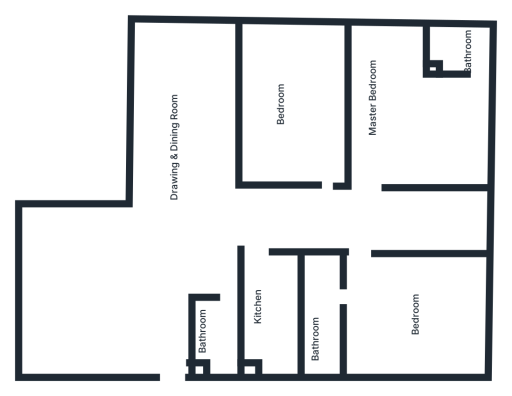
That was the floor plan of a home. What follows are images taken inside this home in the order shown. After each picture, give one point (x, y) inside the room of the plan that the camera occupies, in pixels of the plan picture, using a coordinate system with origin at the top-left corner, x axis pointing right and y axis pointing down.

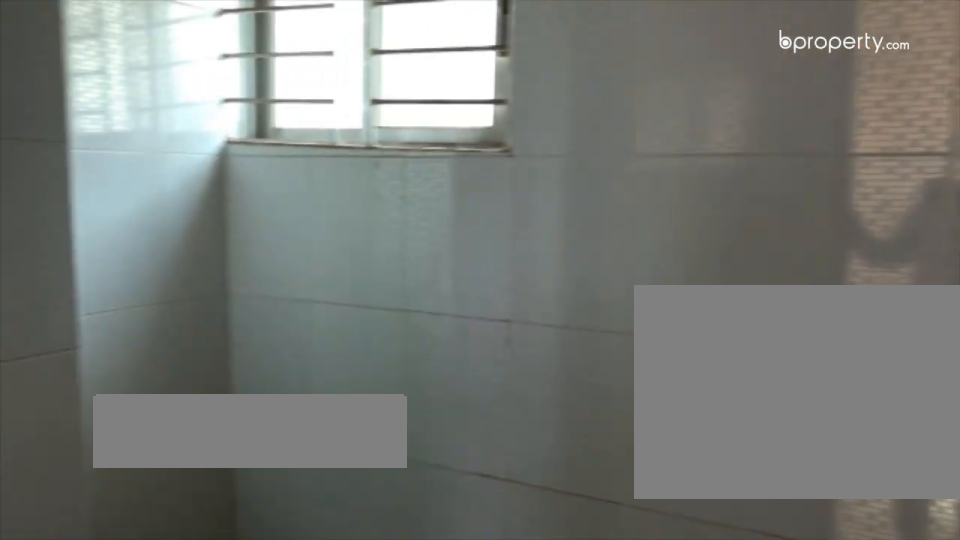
(469, 52)
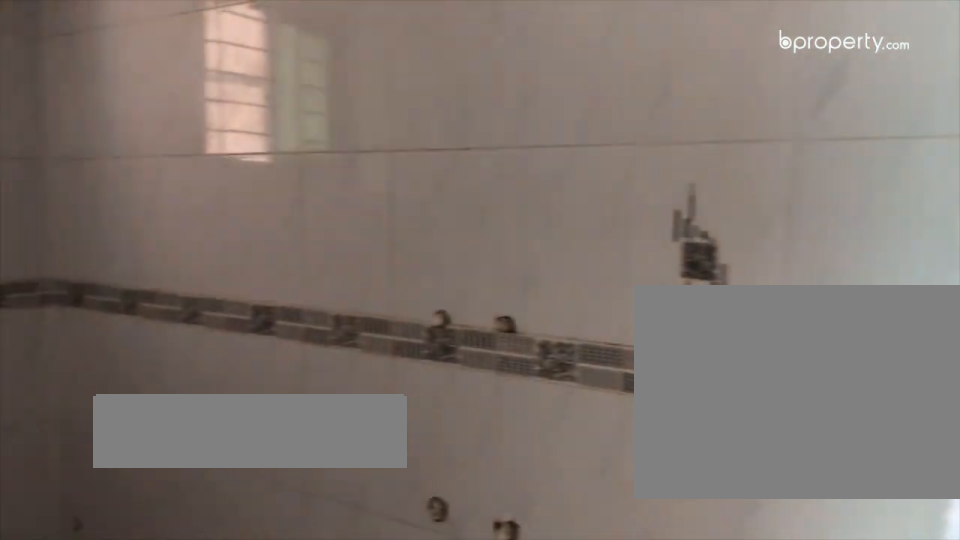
(320, 298)
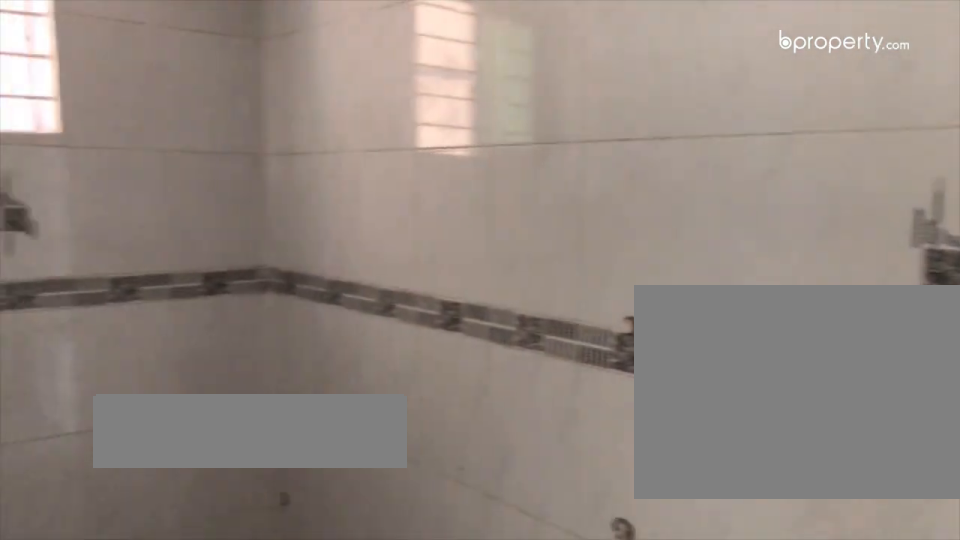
(320, 298)
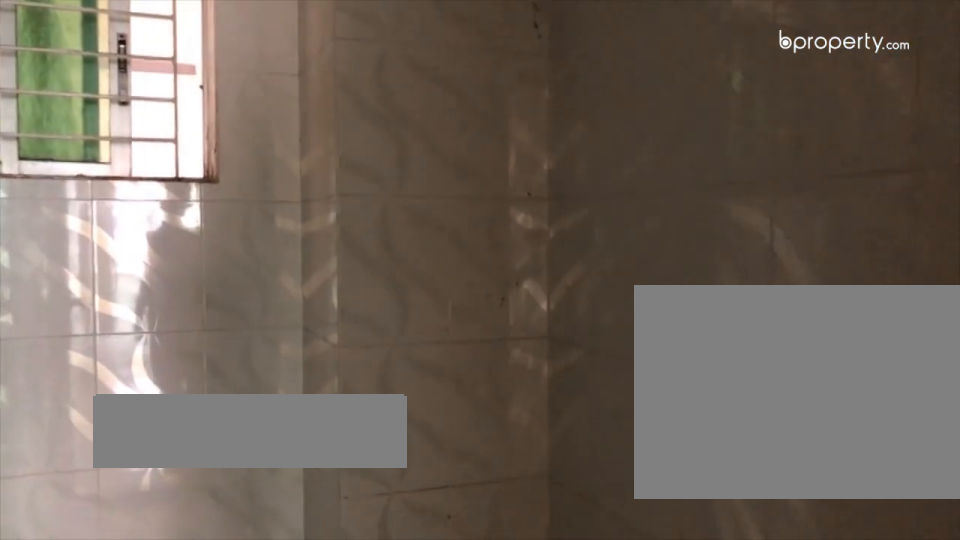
(222, 332)
